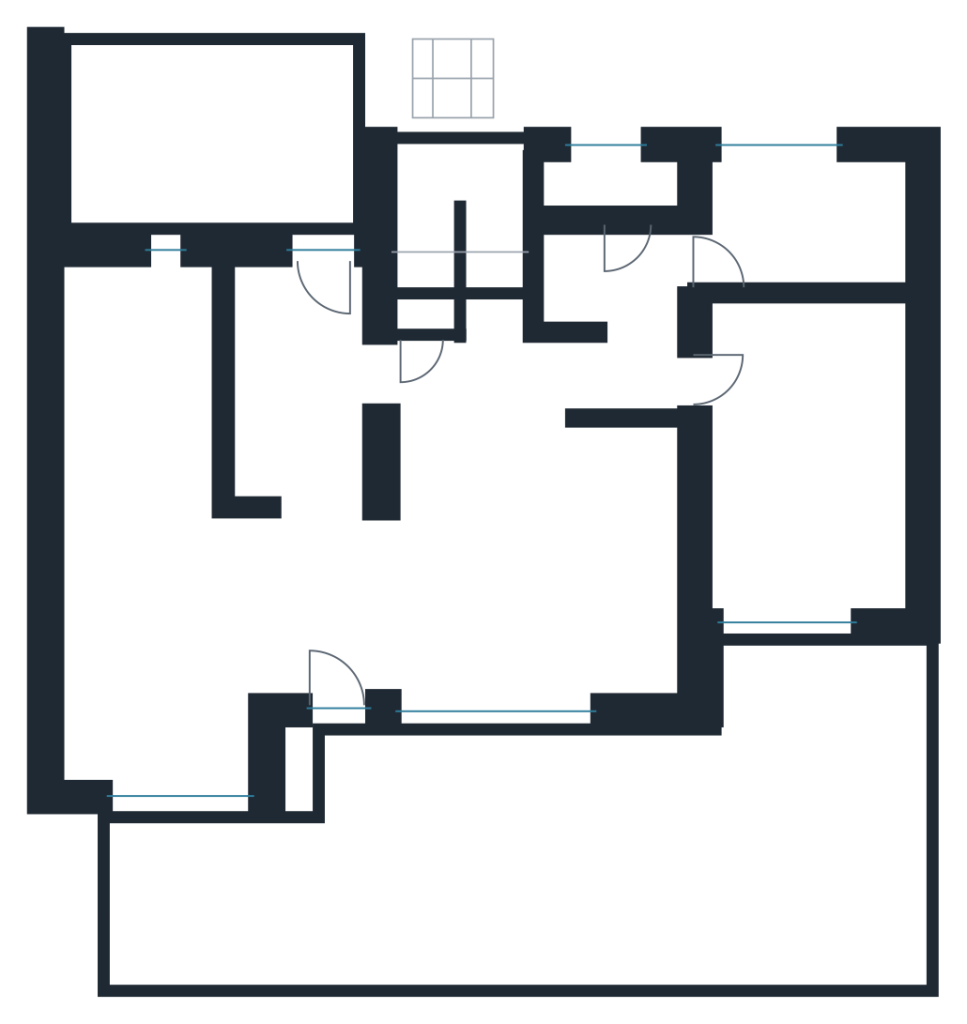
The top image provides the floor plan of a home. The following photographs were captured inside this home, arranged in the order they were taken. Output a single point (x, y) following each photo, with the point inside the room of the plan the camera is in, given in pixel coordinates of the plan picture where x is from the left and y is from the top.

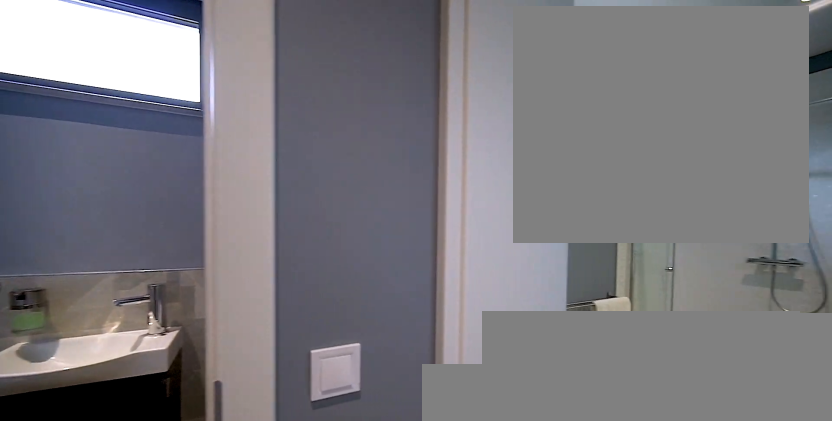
(612, 329)
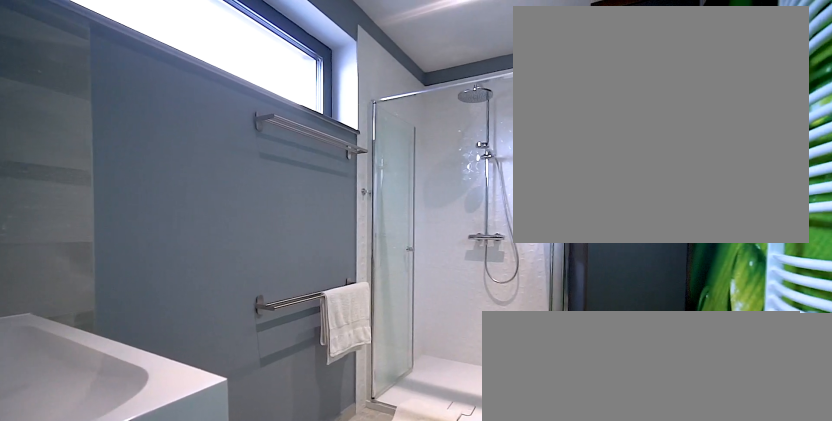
(806, 222)
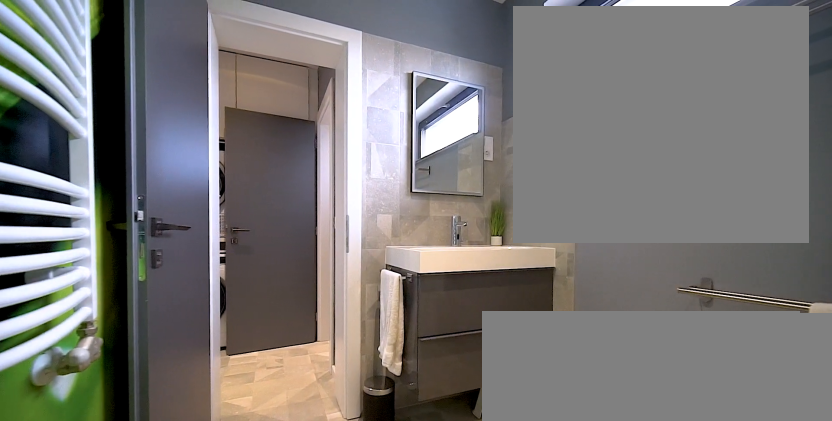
(806, 222)
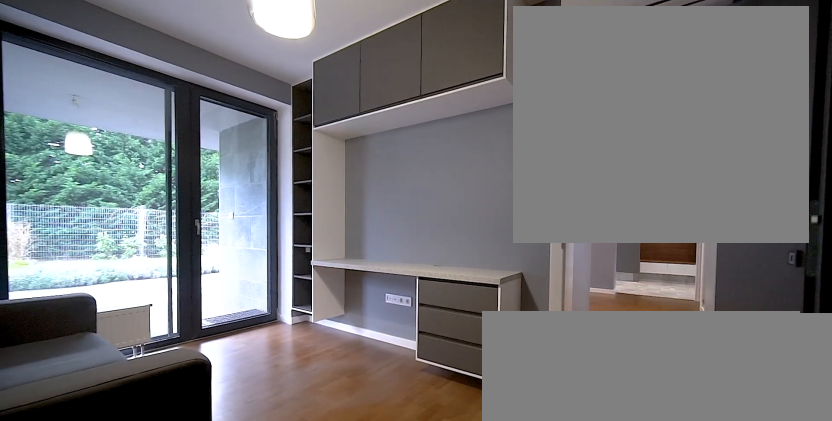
(814, 481)
